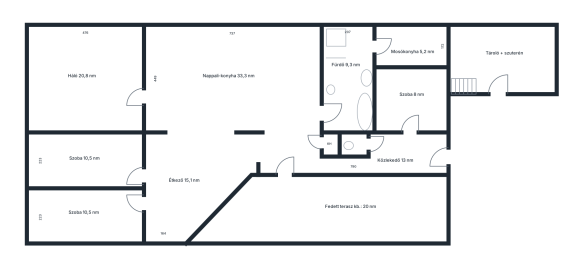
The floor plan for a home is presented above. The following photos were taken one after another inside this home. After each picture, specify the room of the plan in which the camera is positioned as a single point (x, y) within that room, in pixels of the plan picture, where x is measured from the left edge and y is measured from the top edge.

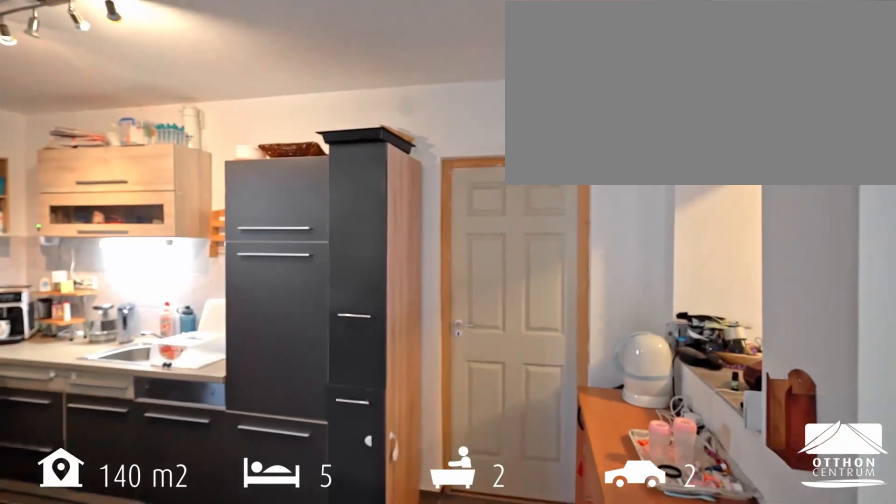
(288, 112)
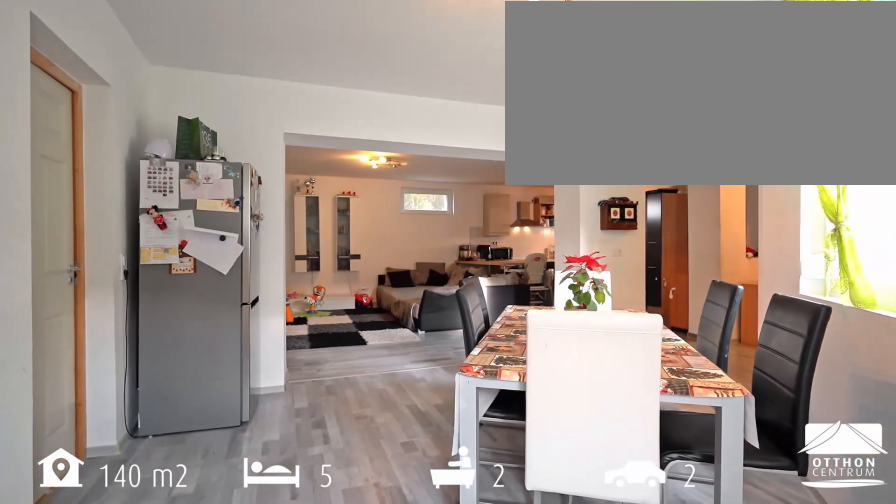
(185, 180)
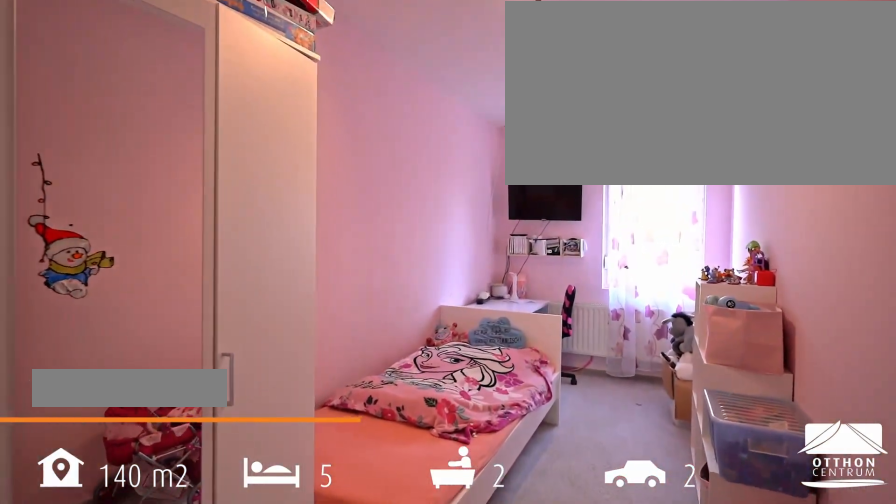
(87, 215)
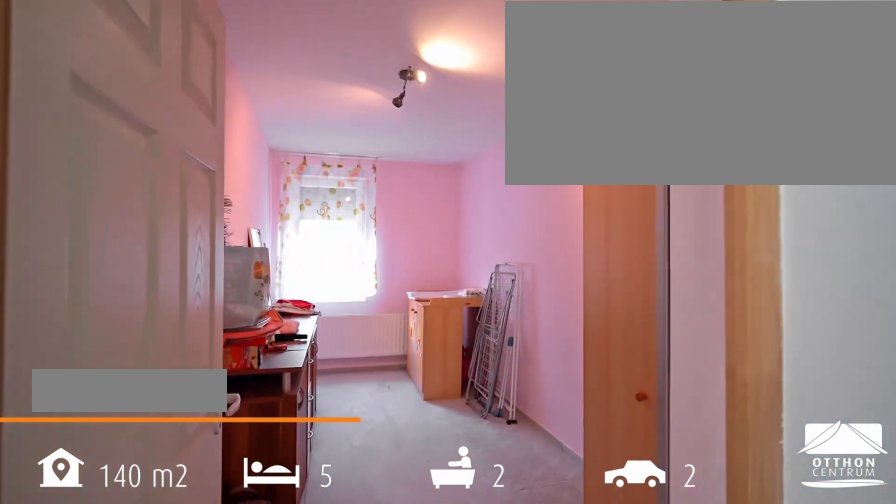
(86, 160)
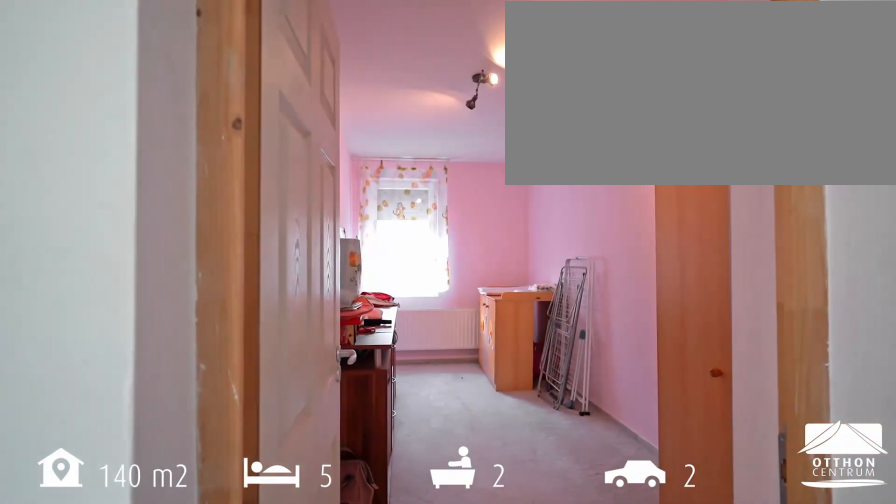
(86, 160)
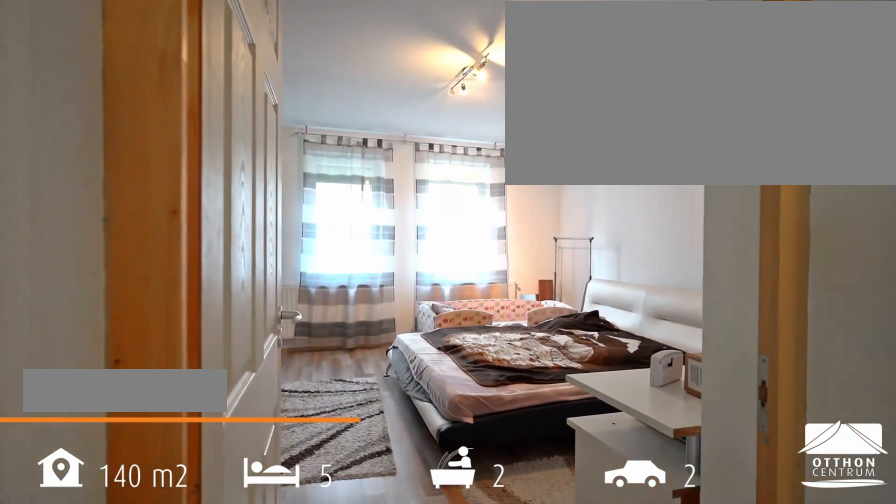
(84, 77)
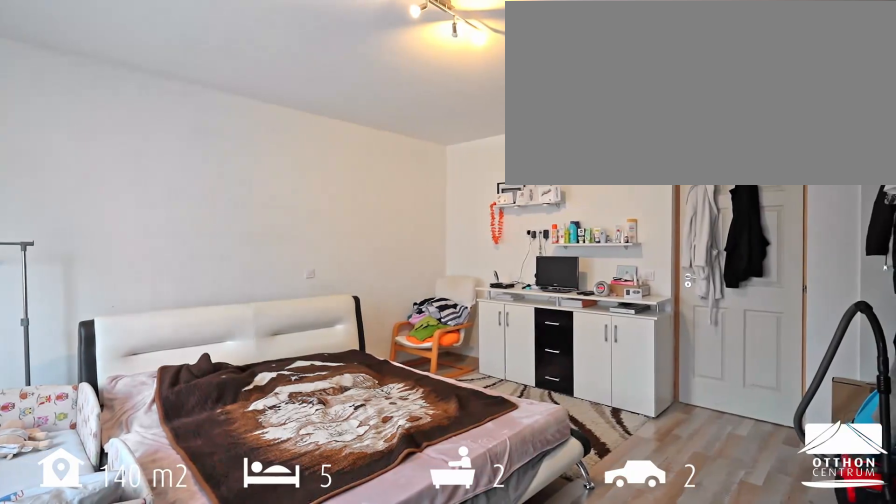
(84, 77)
